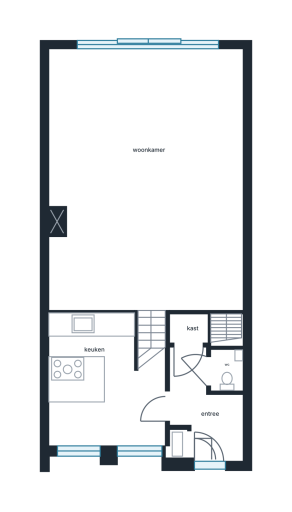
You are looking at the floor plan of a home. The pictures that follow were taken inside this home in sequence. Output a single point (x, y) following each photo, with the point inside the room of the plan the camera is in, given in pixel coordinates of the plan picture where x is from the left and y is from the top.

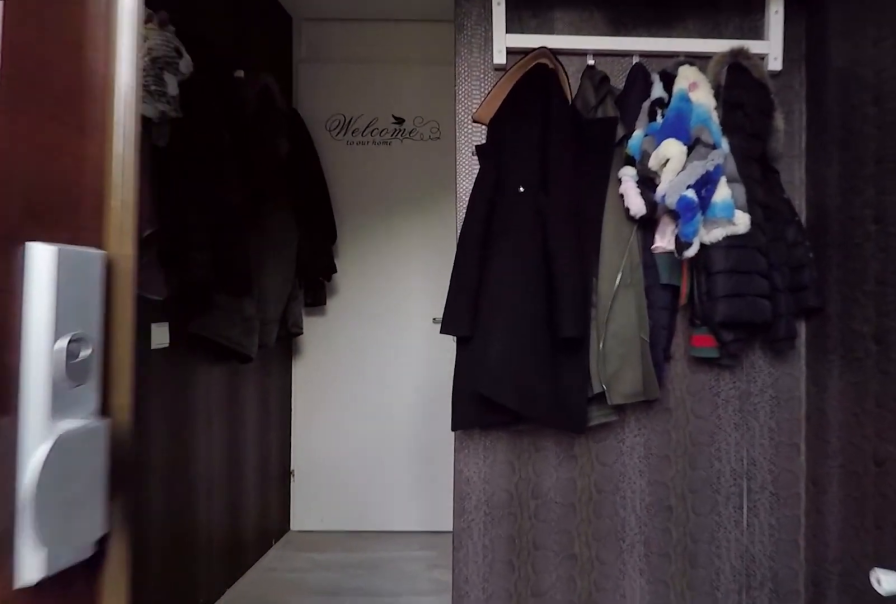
(204, 409)
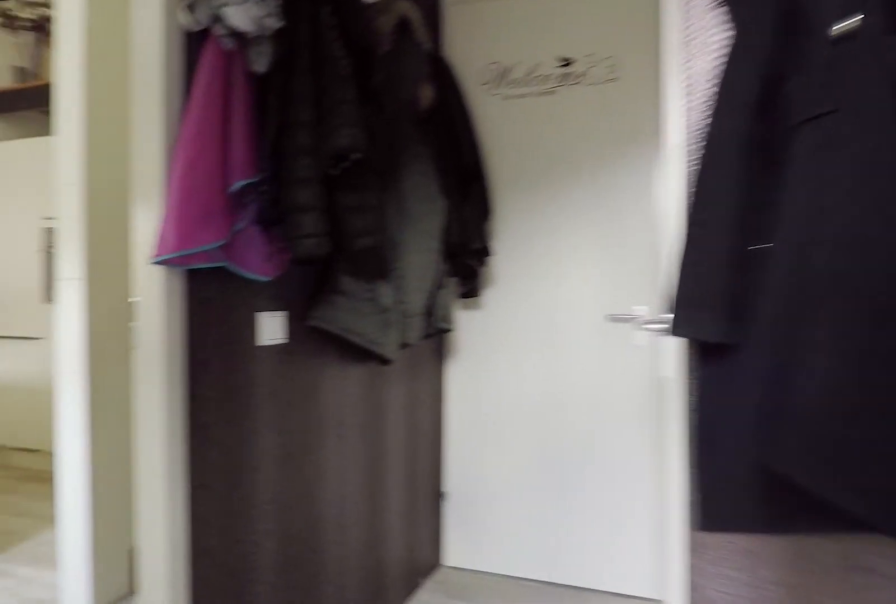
(204, 409)
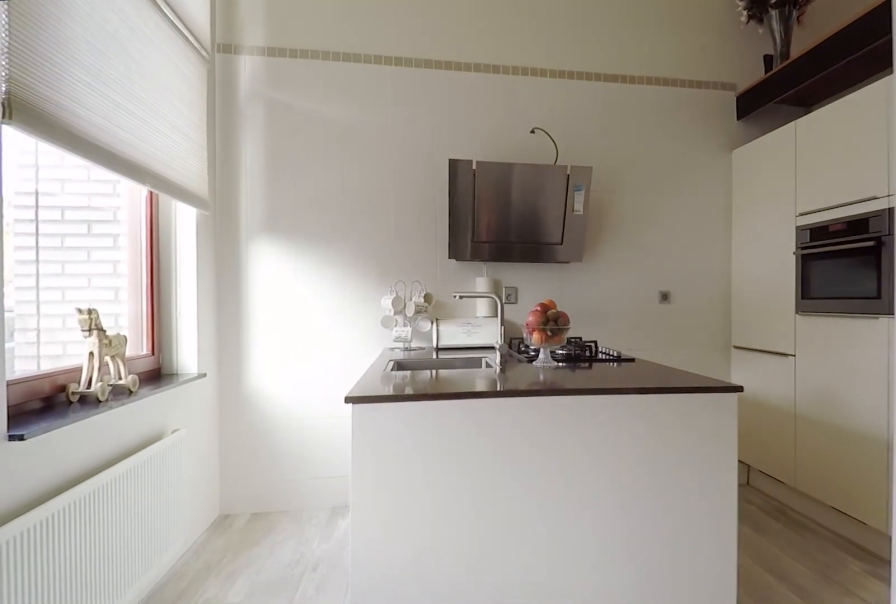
(103, 383)
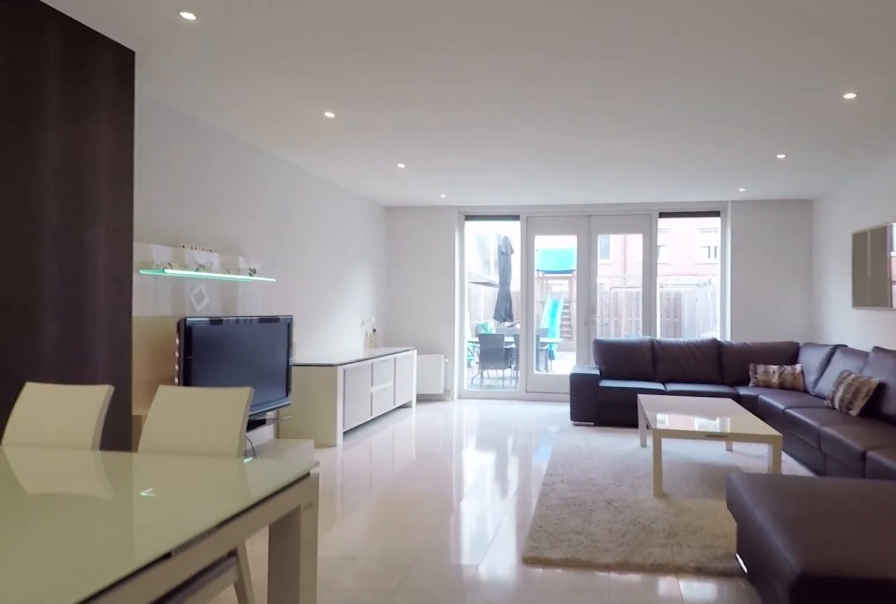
(142, 163)
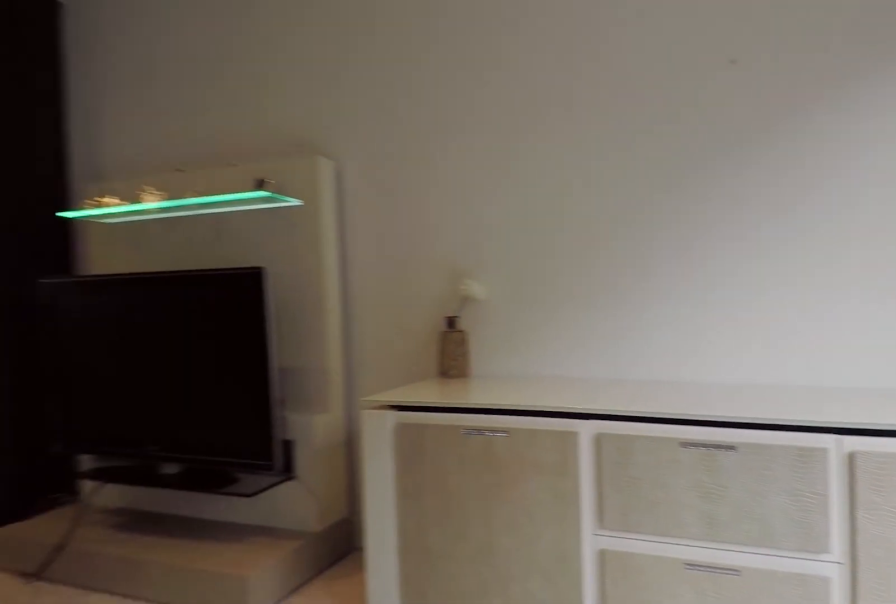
(142, 163)
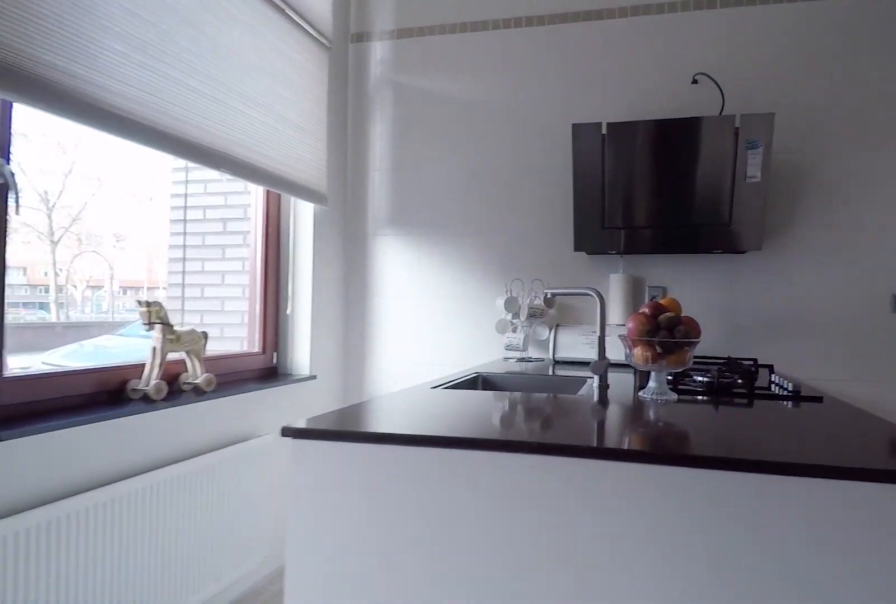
(103, 383)
